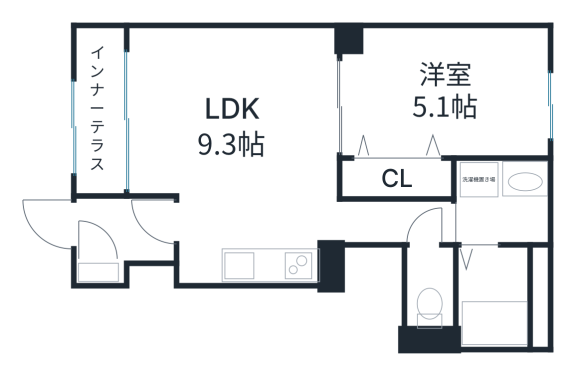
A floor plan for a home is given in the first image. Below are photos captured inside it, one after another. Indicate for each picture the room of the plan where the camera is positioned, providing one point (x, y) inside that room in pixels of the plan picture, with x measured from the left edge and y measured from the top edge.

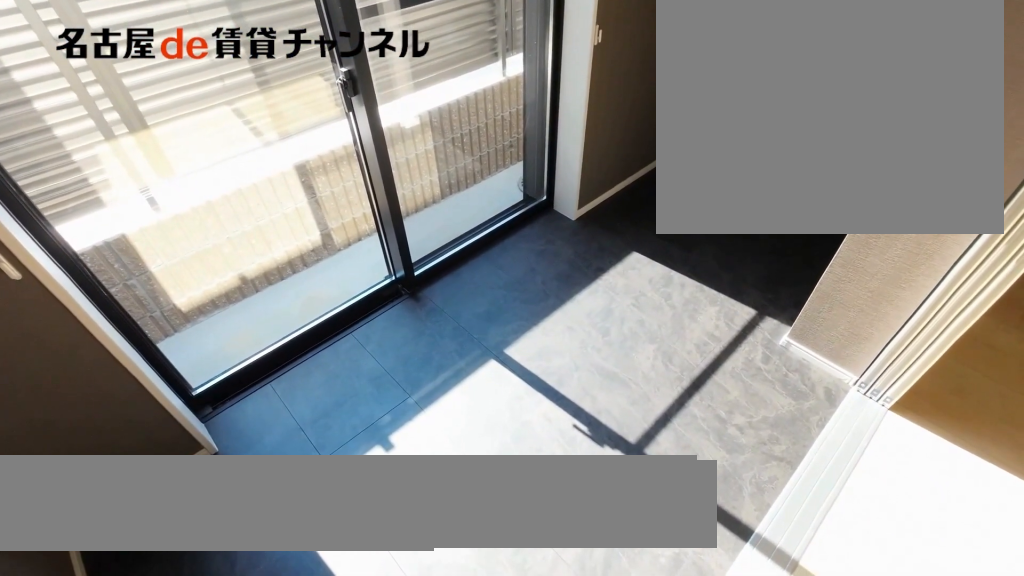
(99, 112)
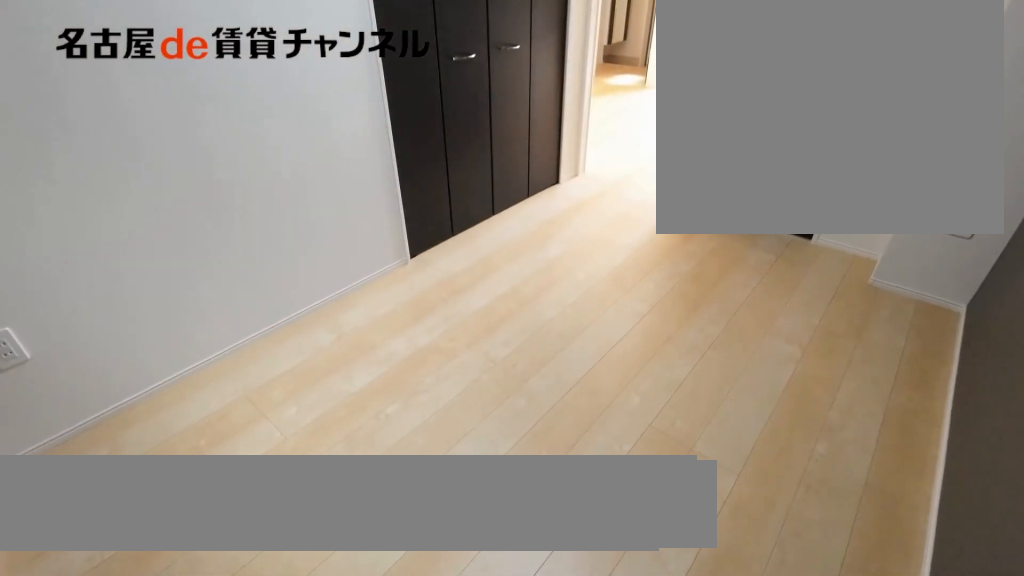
(442, 92)
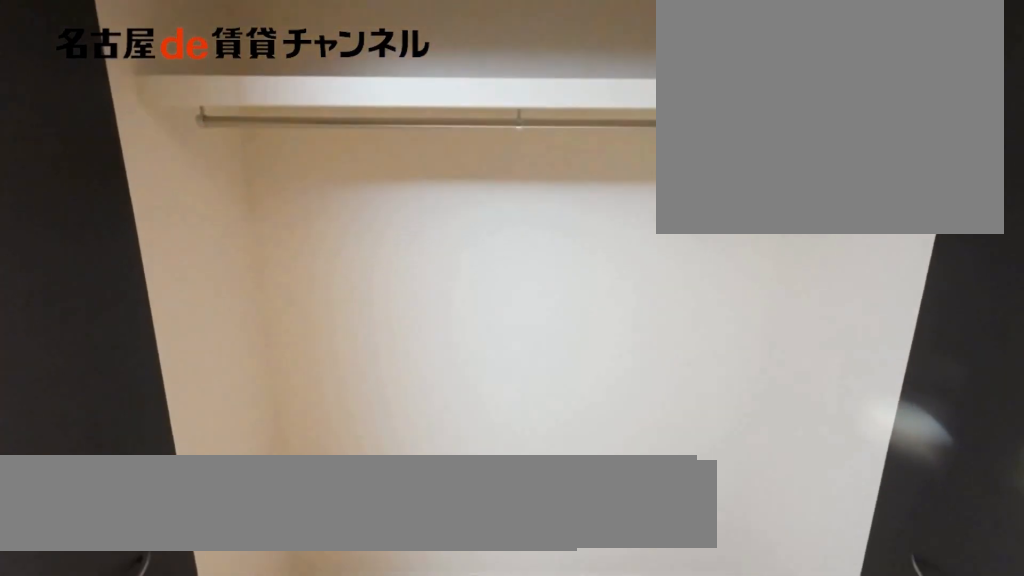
(396, 180)
